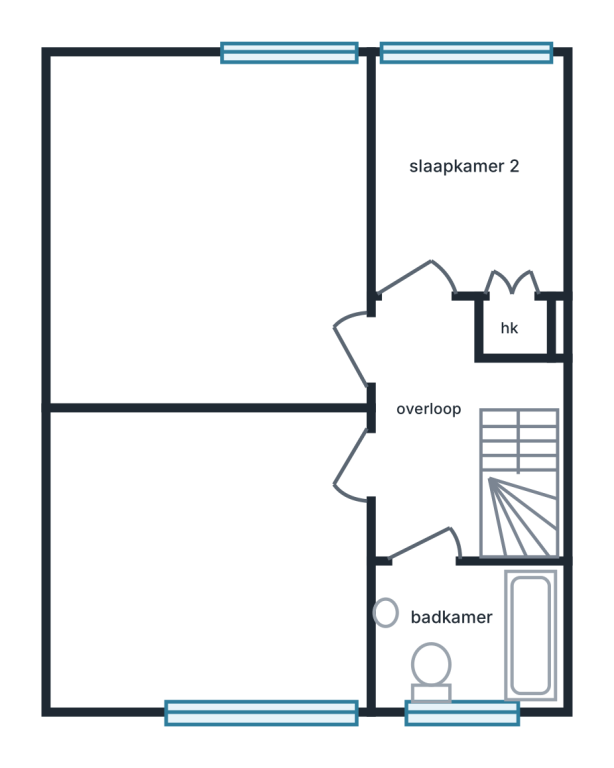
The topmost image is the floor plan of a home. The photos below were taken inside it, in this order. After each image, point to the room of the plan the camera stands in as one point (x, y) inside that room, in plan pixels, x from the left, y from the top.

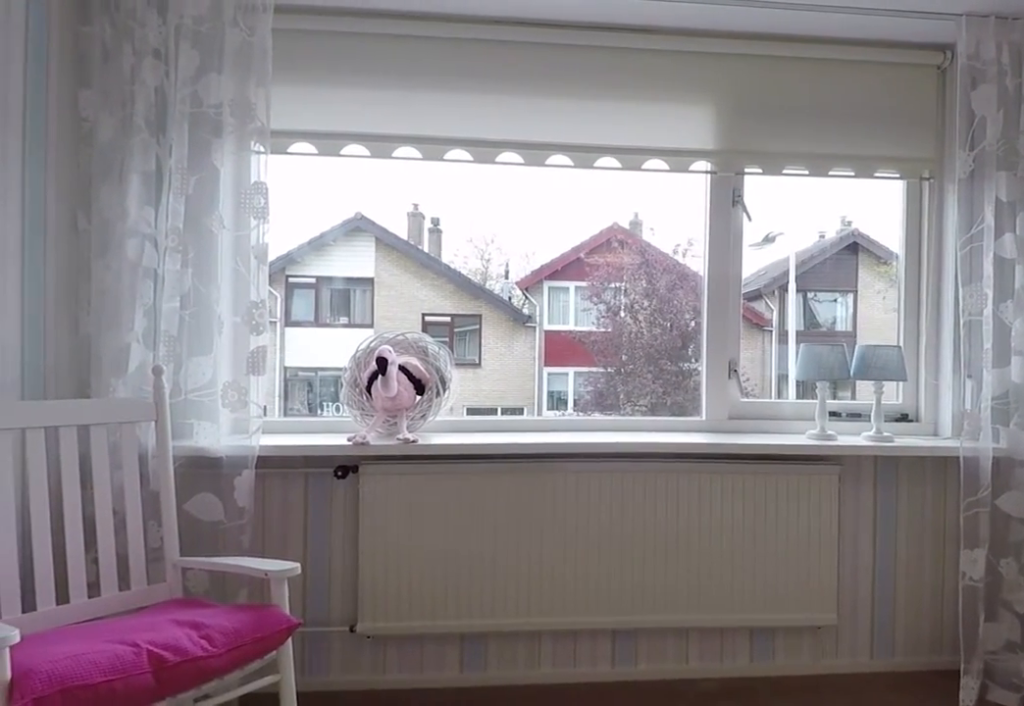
(69, 553)
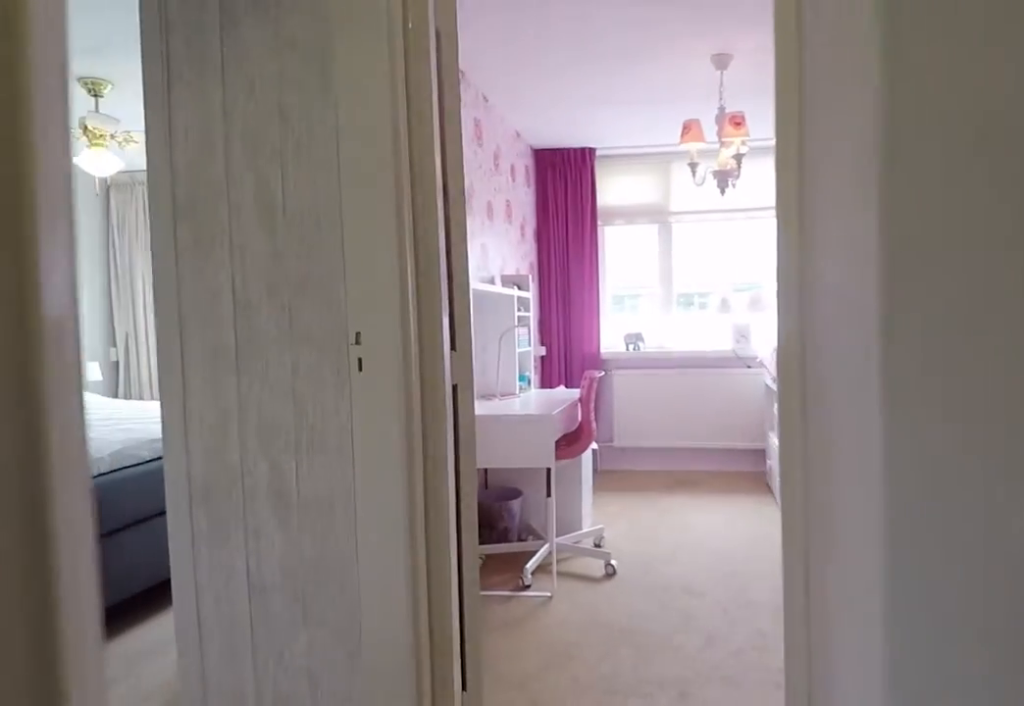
(436, 429)
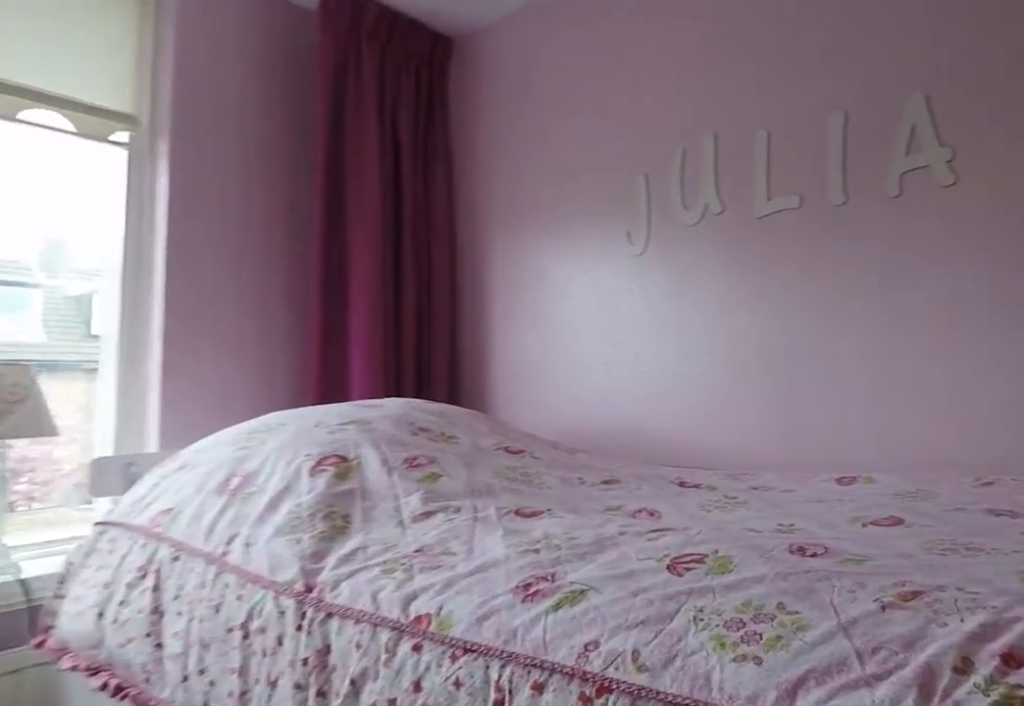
(468, 176)
